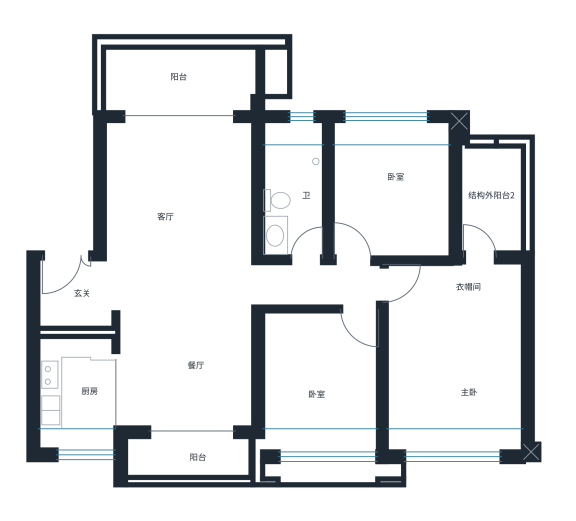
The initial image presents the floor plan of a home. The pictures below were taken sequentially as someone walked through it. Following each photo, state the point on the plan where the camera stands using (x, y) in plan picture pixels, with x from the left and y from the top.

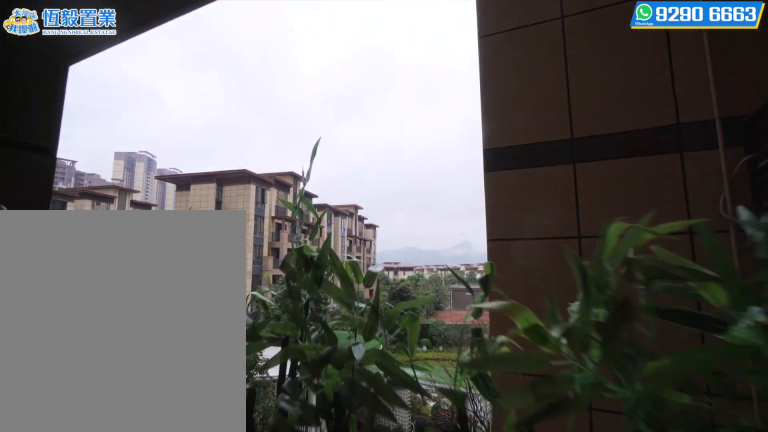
(208, 451)
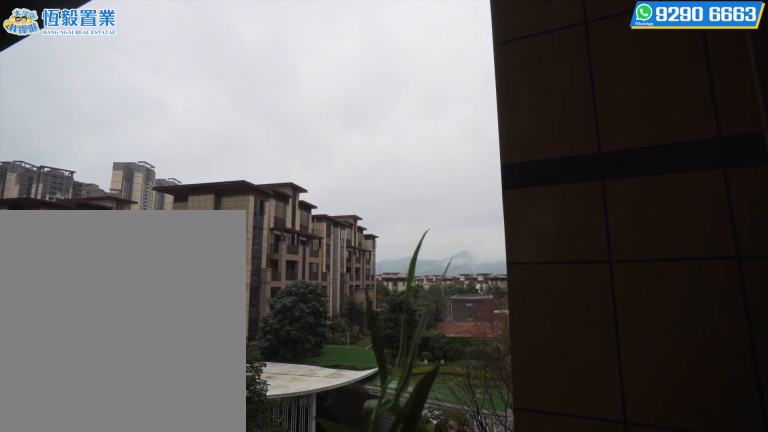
(209, 451)
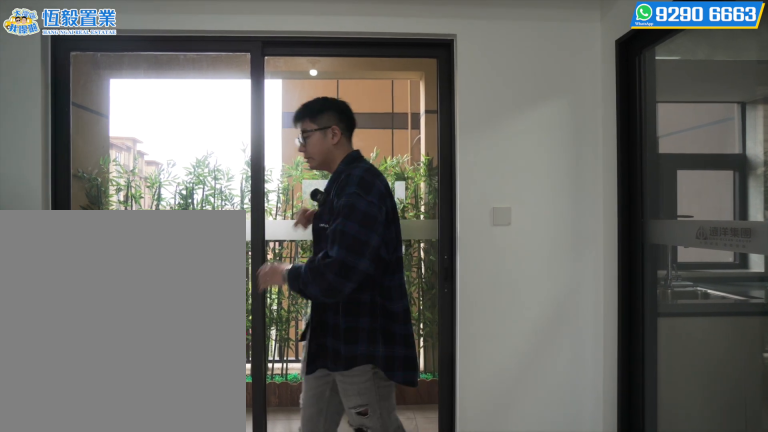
(166, 415)
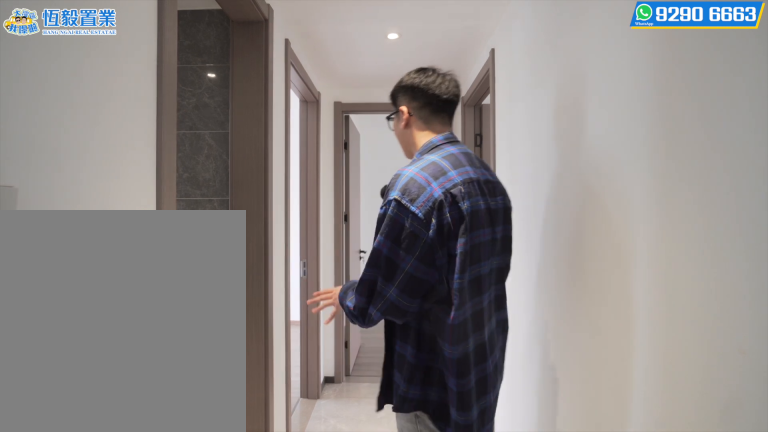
(313, 279)
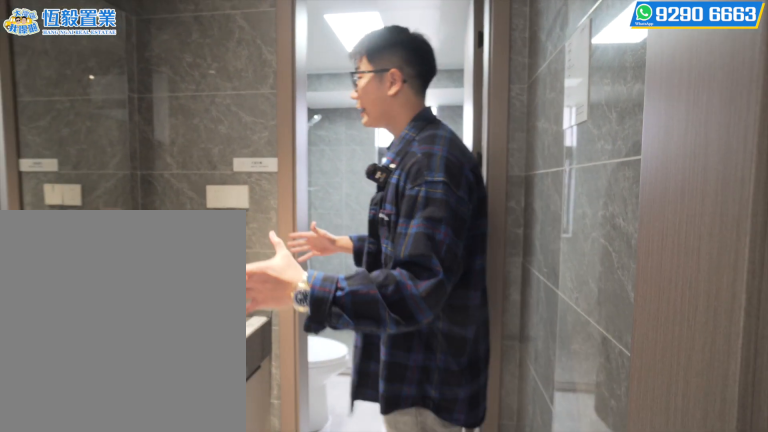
(304, 228)
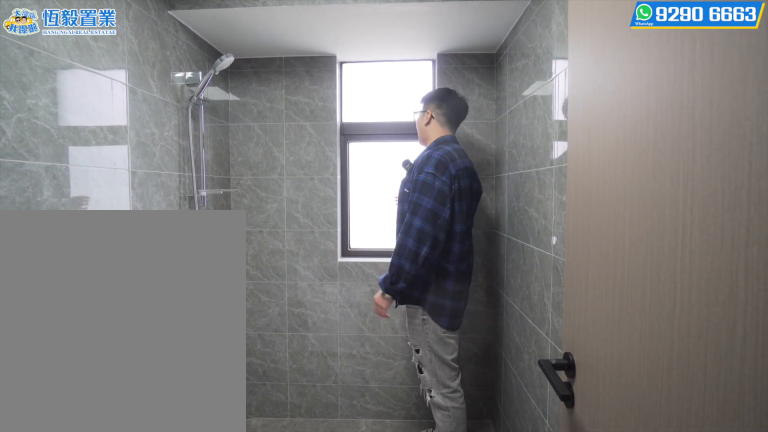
(304, 141)
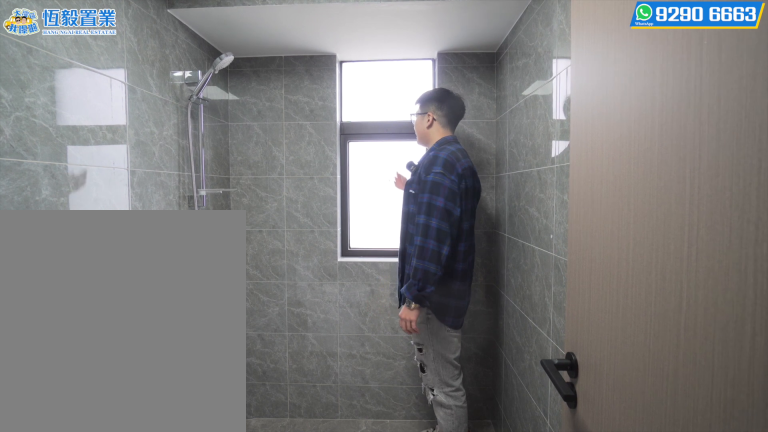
(303, 141)
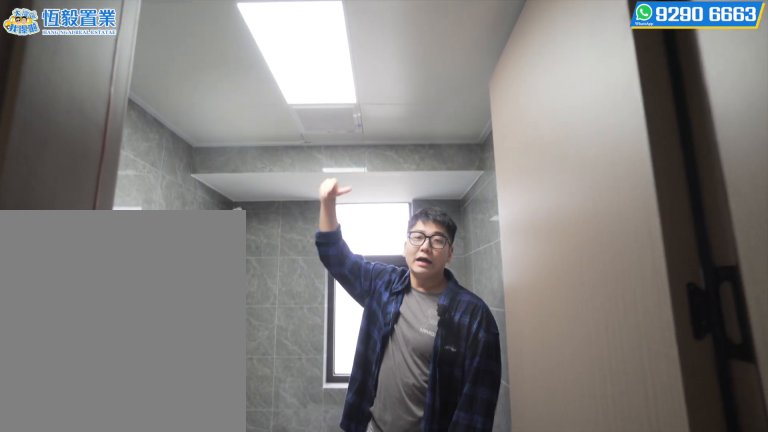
(305, 156)
